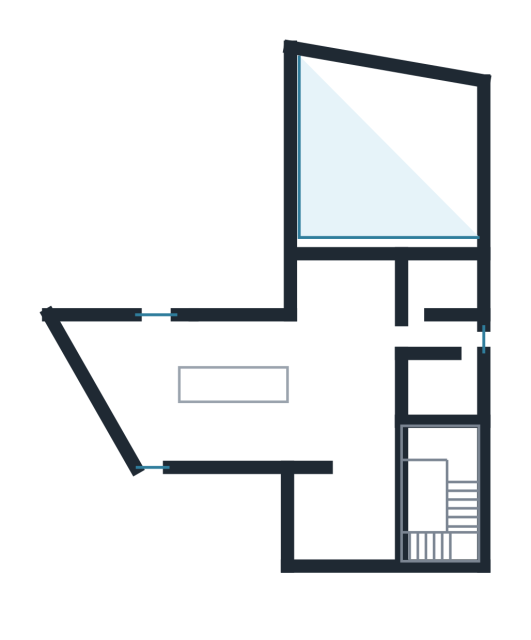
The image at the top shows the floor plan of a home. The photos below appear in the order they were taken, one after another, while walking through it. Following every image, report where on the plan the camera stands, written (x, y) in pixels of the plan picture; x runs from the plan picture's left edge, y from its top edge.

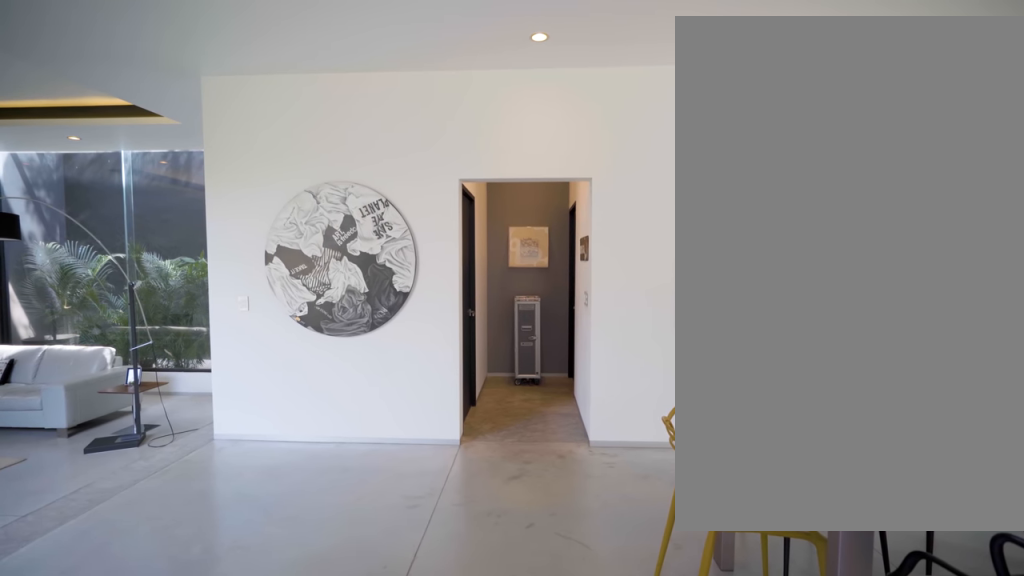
(289, 347)
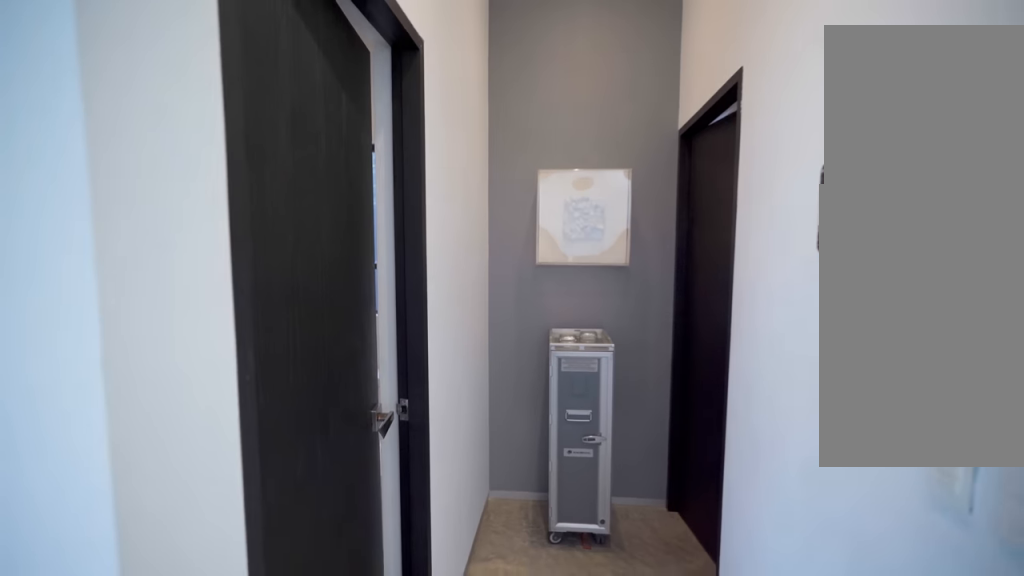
(457, 336)
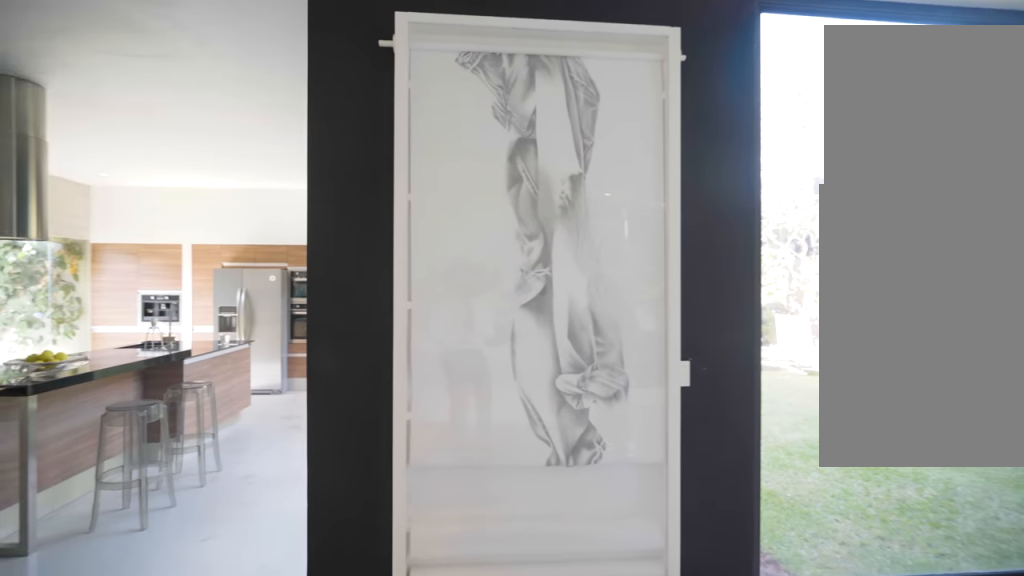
(365, 316)
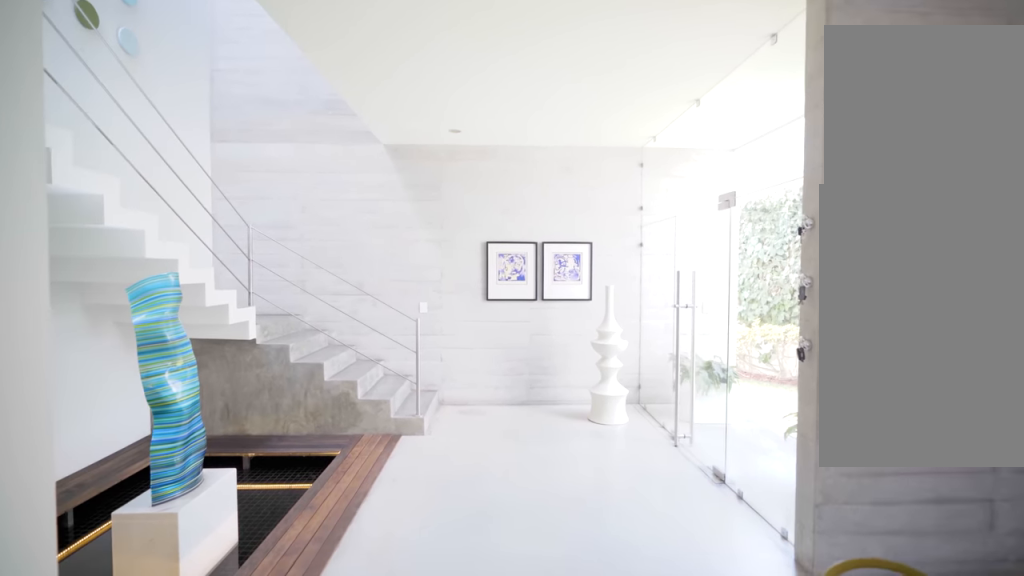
(365, 334)
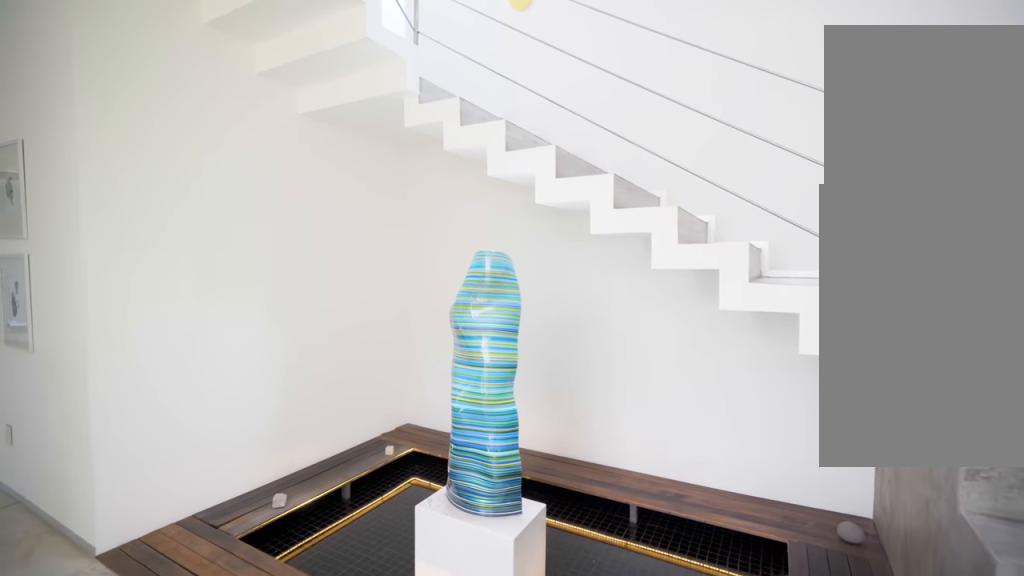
(352, 457)
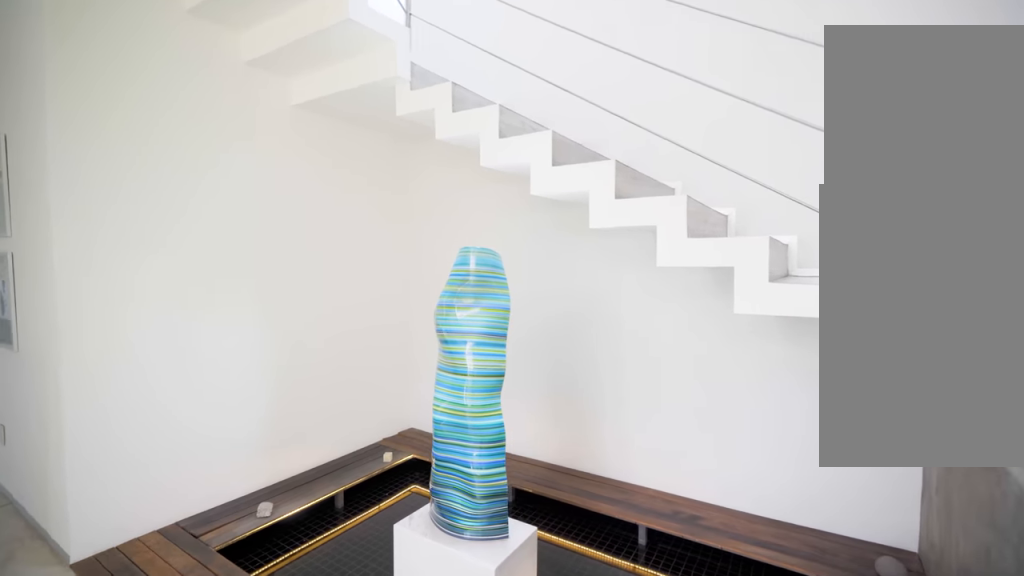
(355, 461)
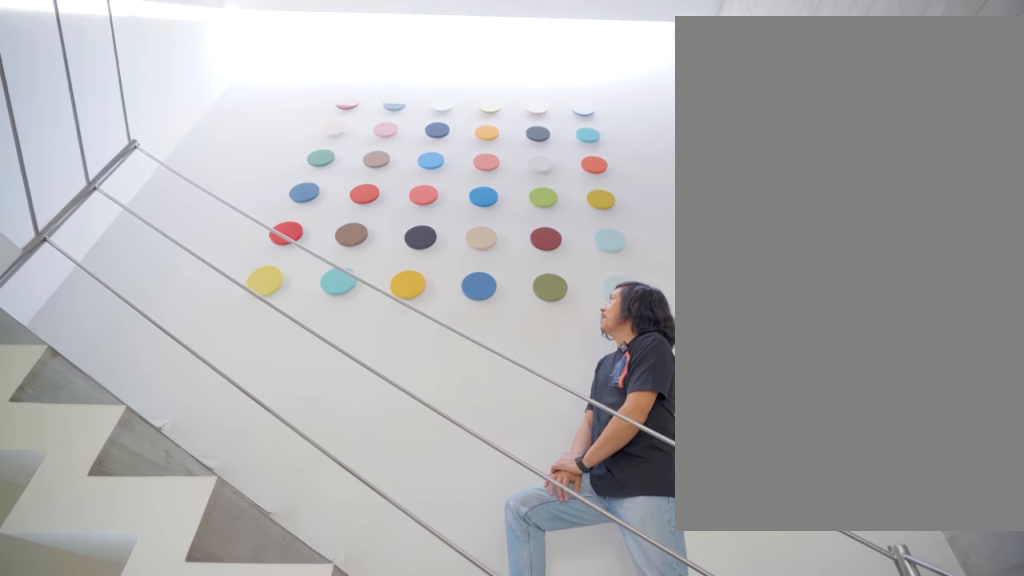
(375, 494)
